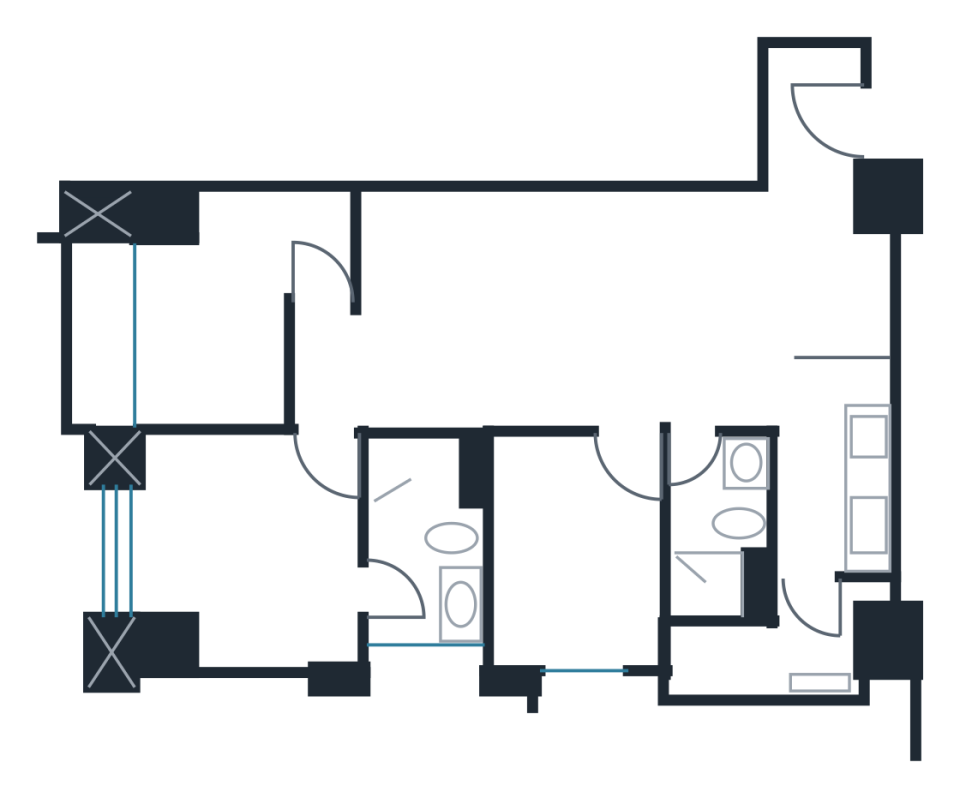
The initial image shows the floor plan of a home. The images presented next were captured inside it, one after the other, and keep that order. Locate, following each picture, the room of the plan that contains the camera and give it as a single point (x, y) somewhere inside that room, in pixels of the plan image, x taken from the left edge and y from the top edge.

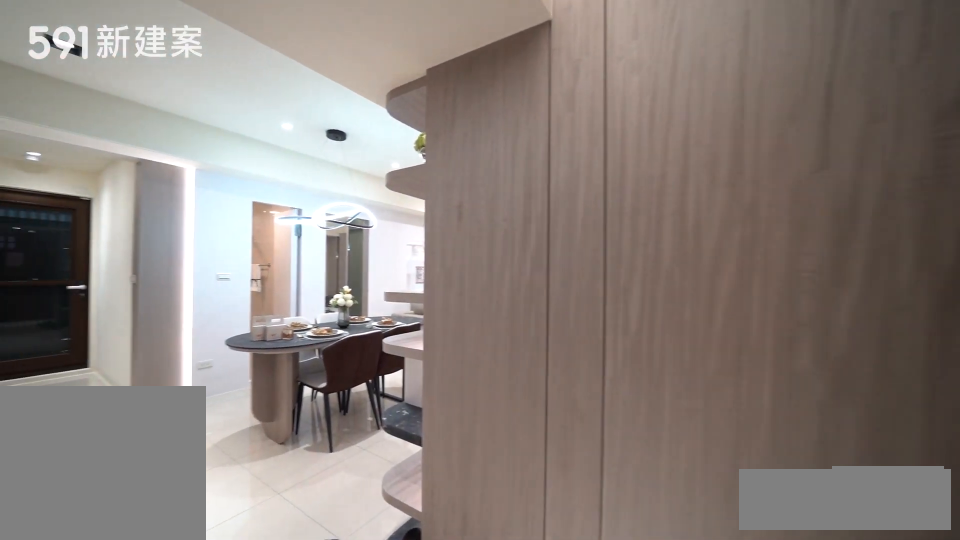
(826, 201)
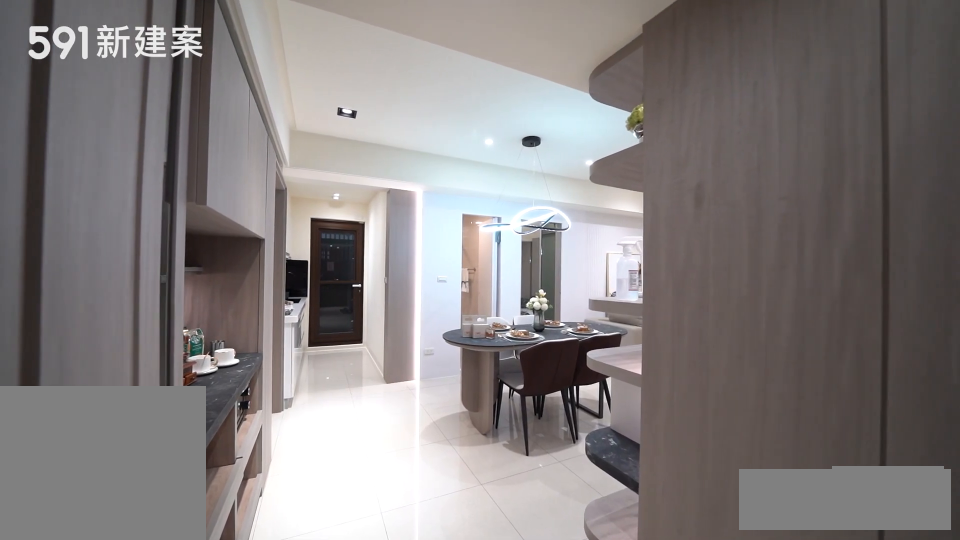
(826, 201)
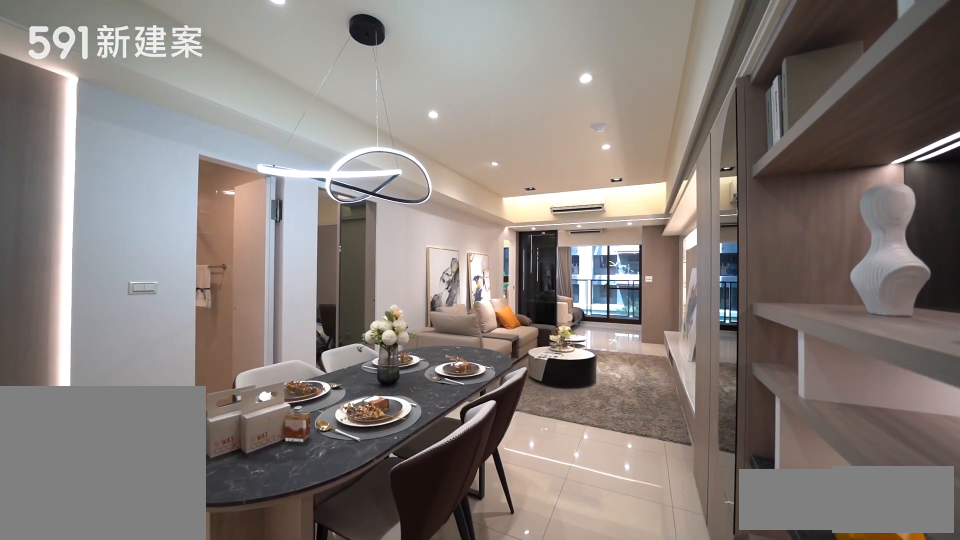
(664, 299)
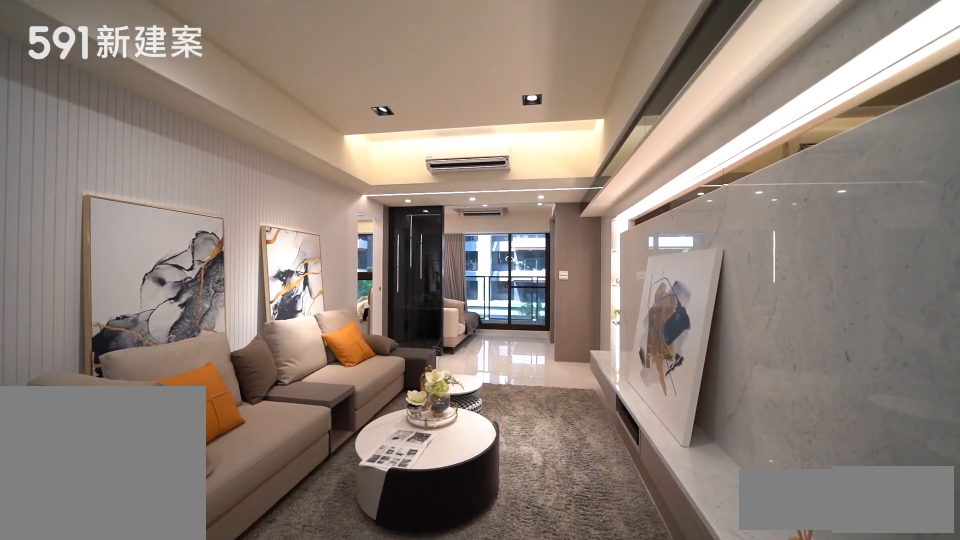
(468, 308)
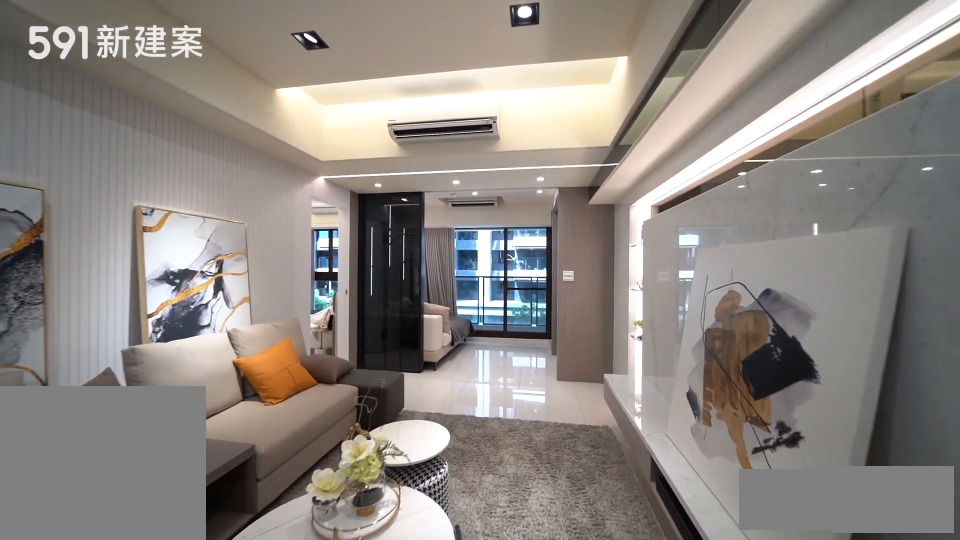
(468, 308)
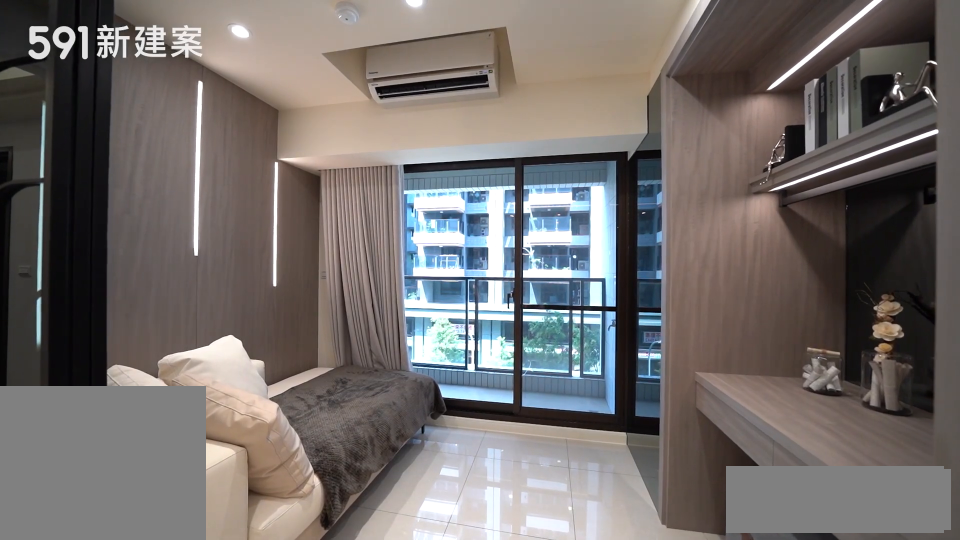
(240, 307)
